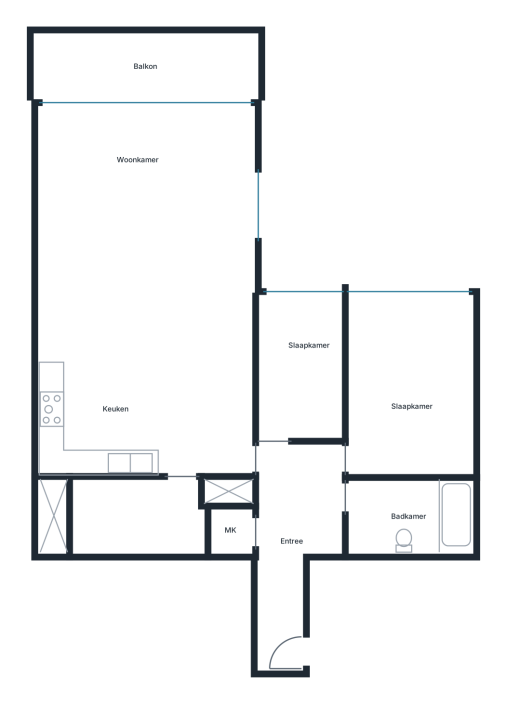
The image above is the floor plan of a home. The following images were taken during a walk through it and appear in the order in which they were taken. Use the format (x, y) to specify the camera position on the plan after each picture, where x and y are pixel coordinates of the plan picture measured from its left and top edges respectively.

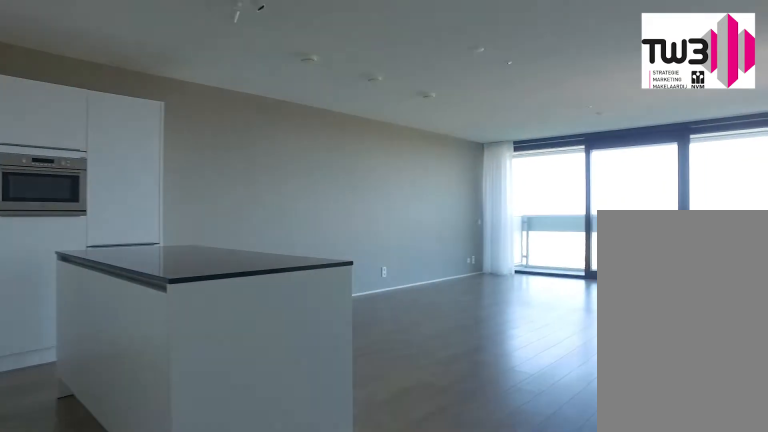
(222, 411)
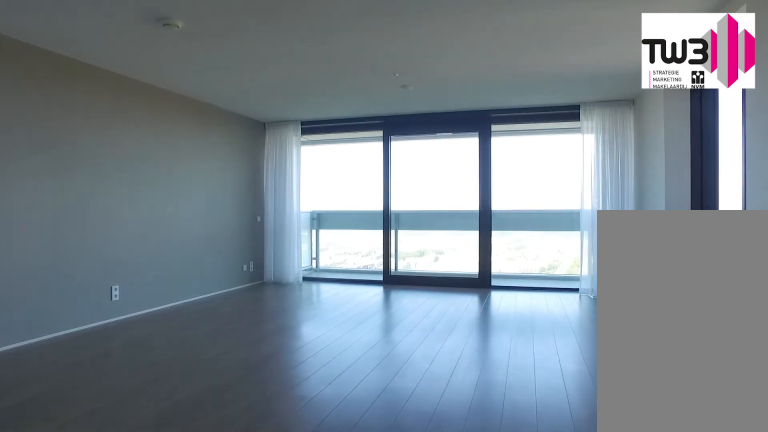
(207, 333)
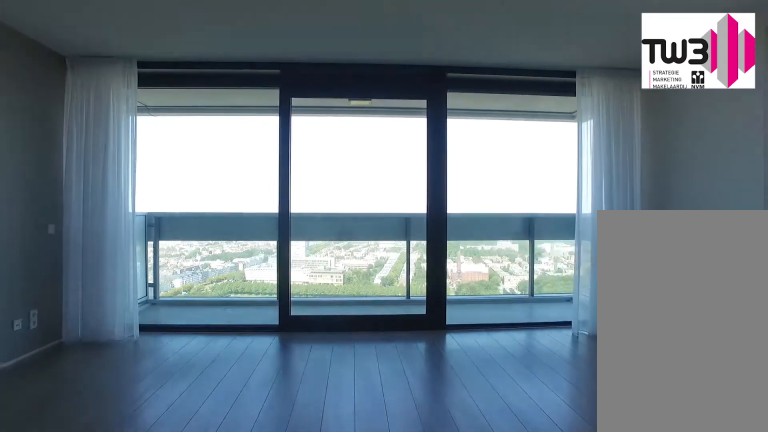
(126, 249)
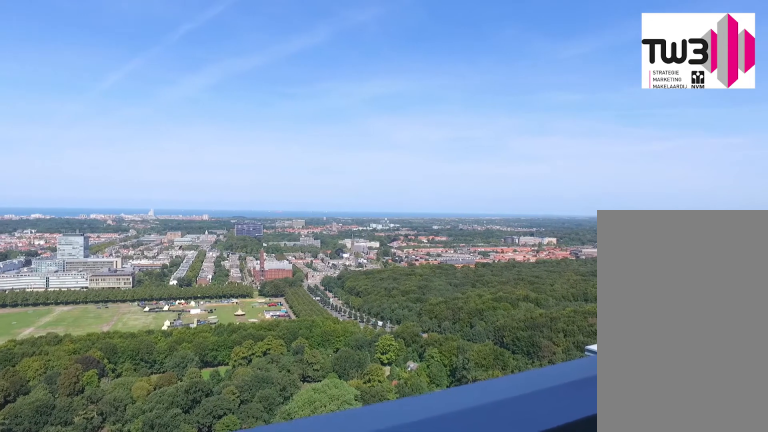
(129, 47)
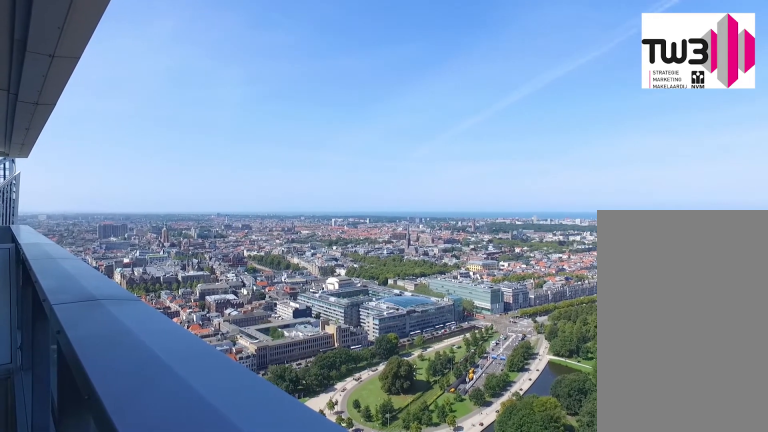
(204, 44)
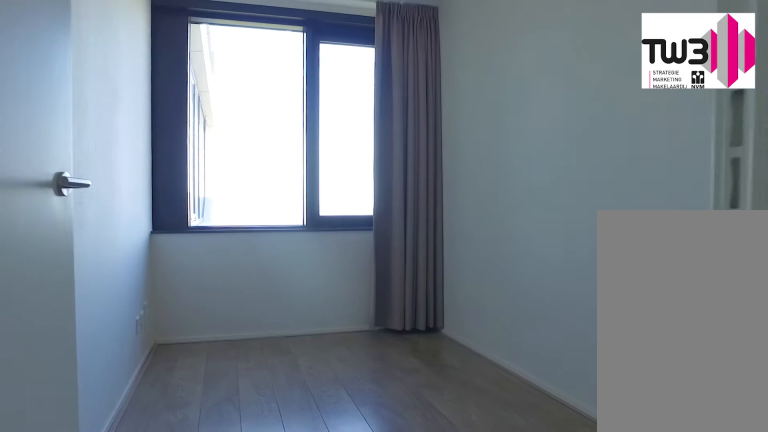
(283, 437)
